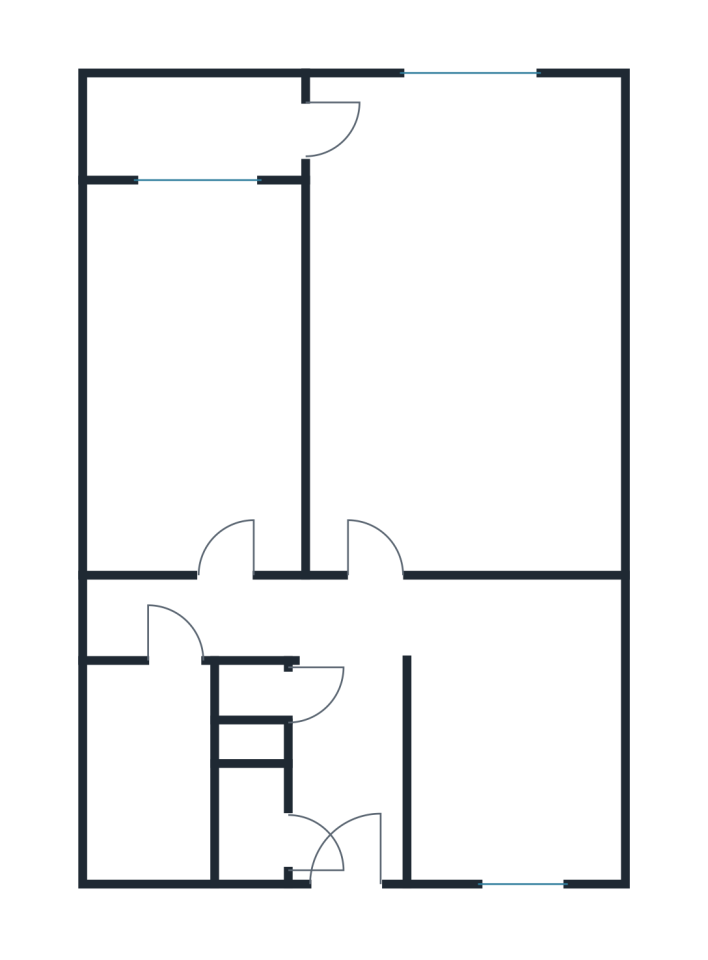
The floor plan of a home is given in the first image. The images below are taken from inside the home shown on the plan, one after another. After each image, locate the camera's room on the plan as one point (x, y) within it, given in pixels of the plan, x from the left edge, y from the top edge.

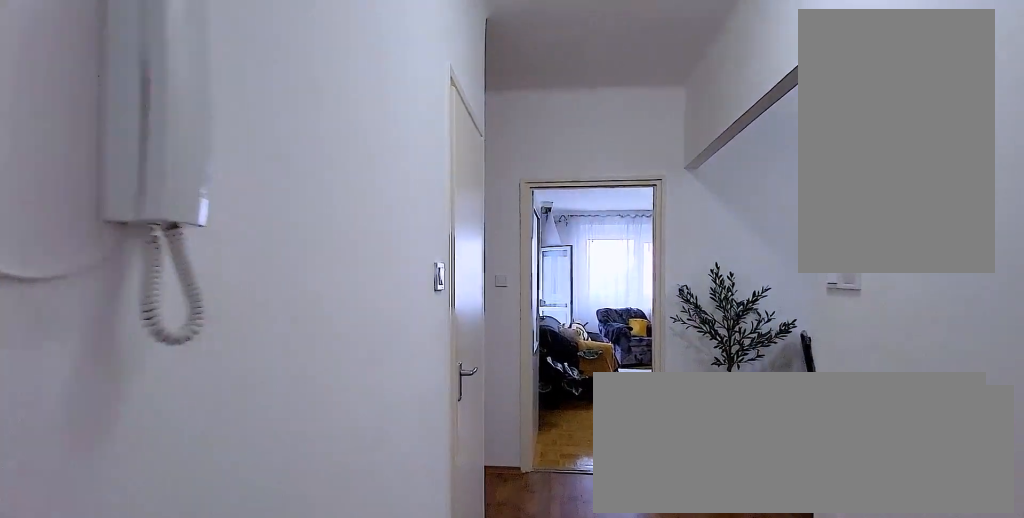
(346, 768)
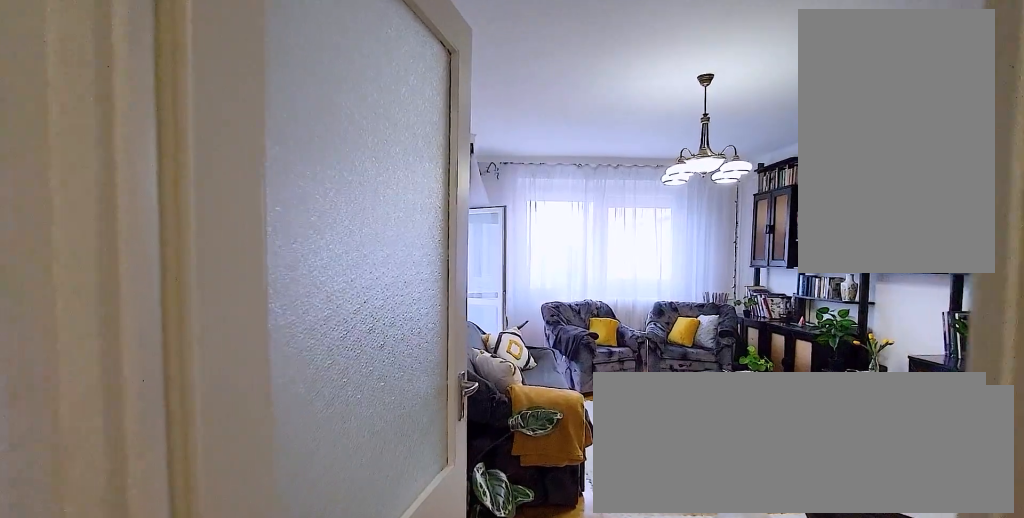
(473, 362)
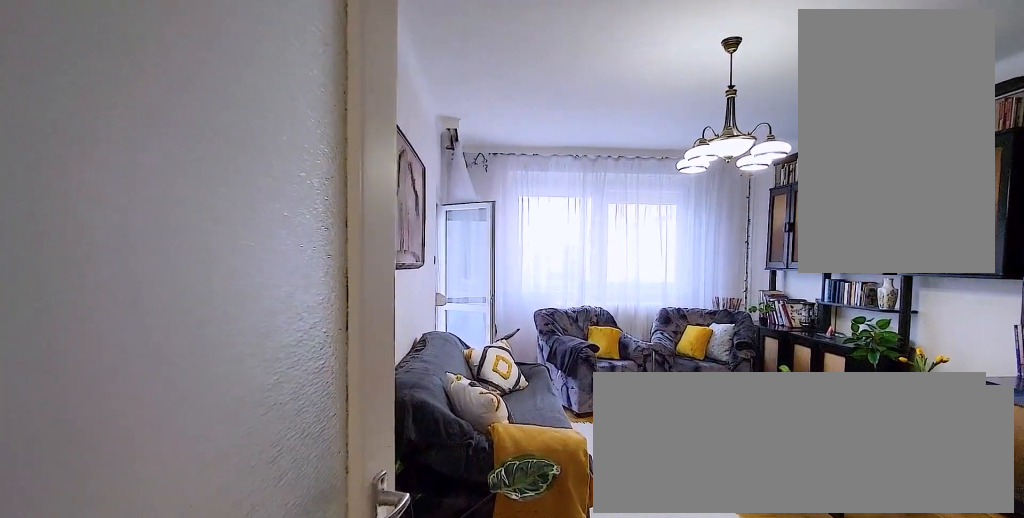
(473, 361)
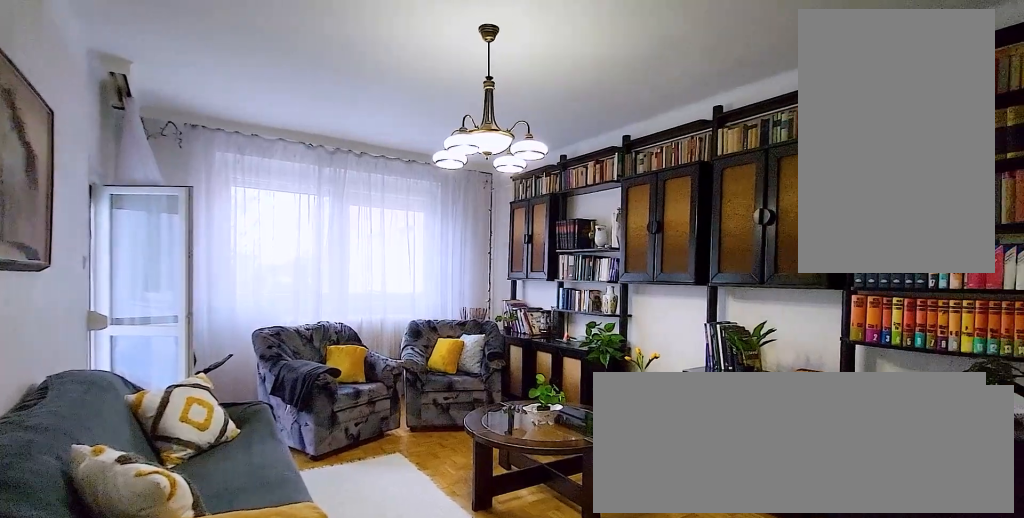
(473, 362)
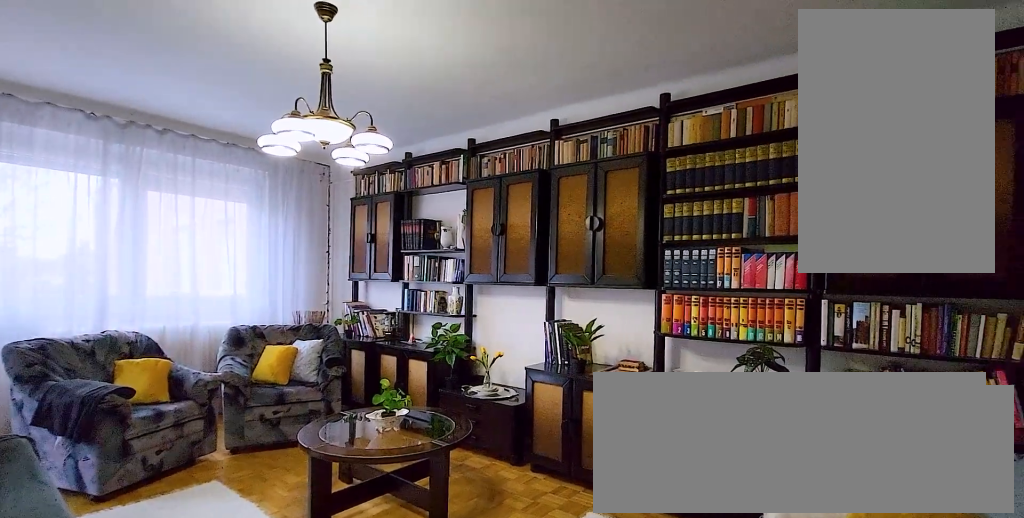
(473, 361)
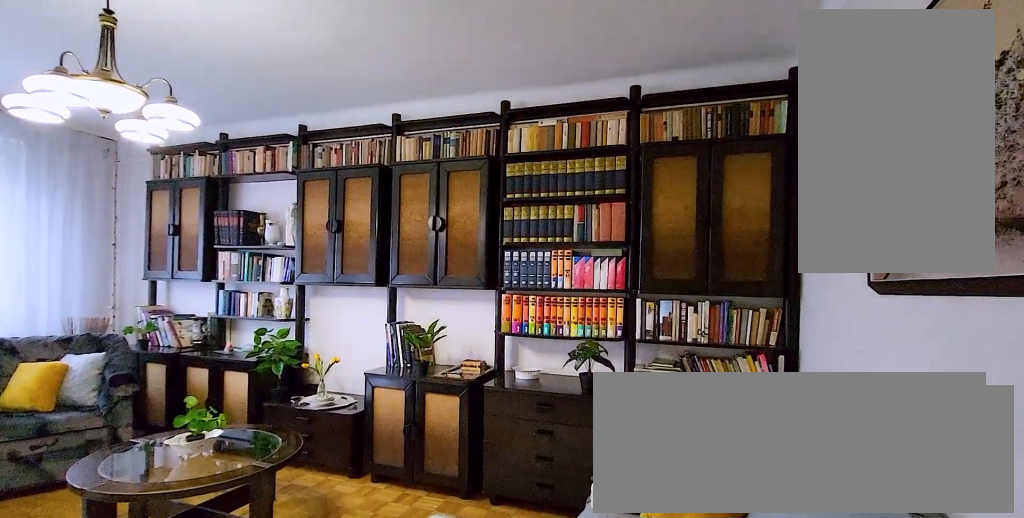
(473, 363)
